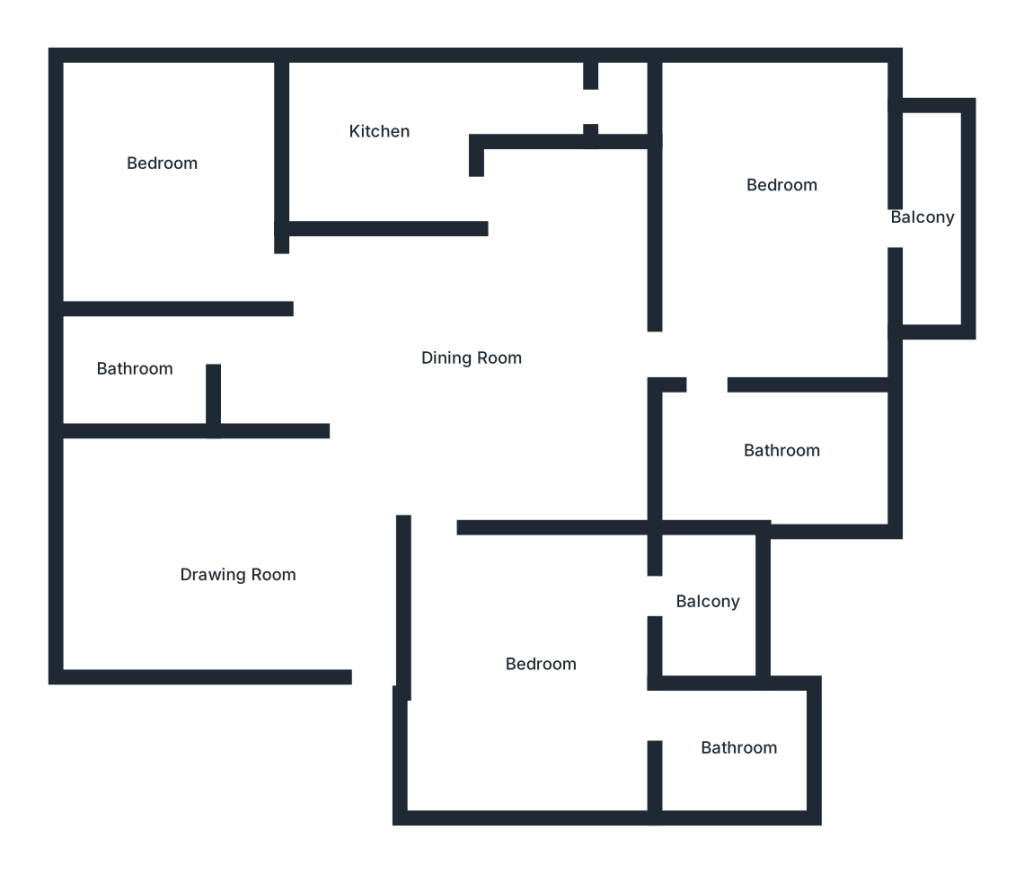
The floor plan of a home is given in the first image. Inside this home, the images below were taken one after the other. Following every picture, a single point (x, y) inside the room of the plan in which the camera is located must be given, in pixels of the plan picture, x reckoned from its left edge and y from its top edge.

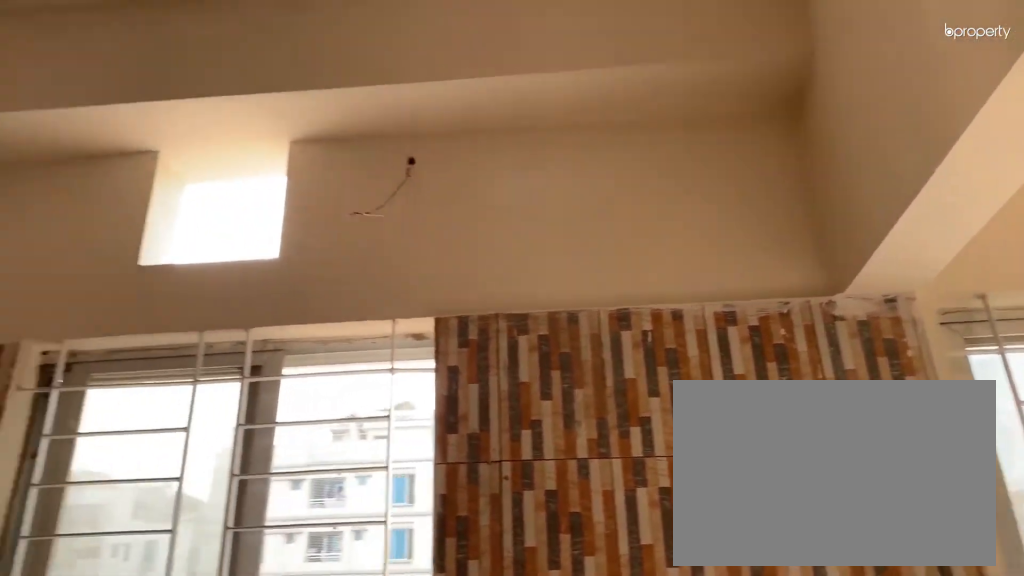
(398, 139)
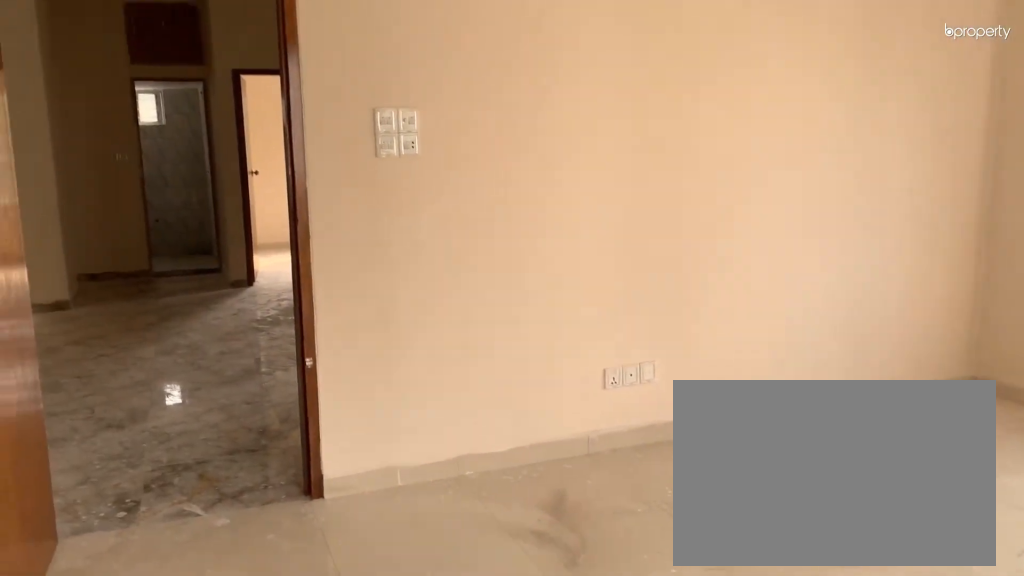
(767, 198)
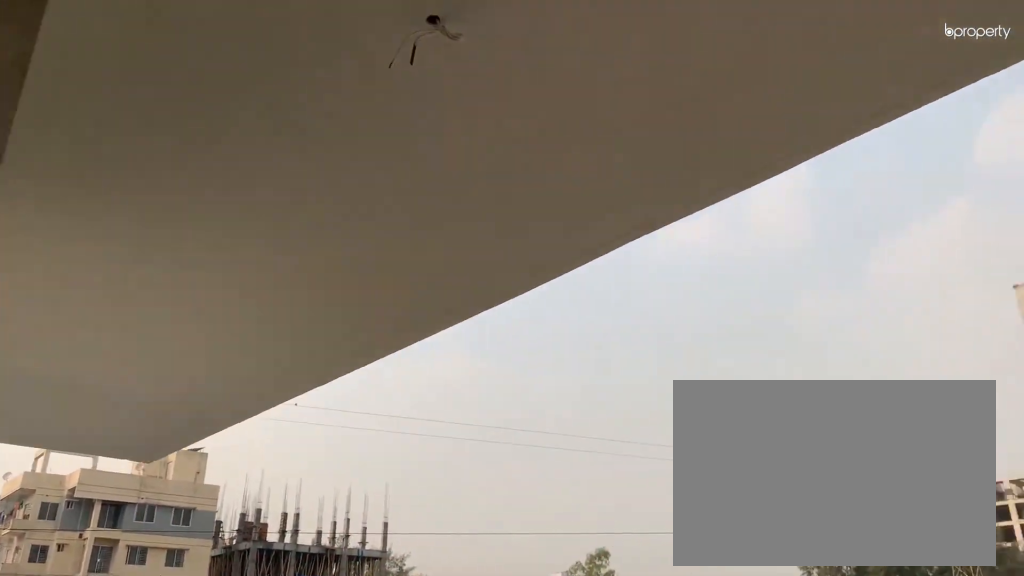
(921, 218)
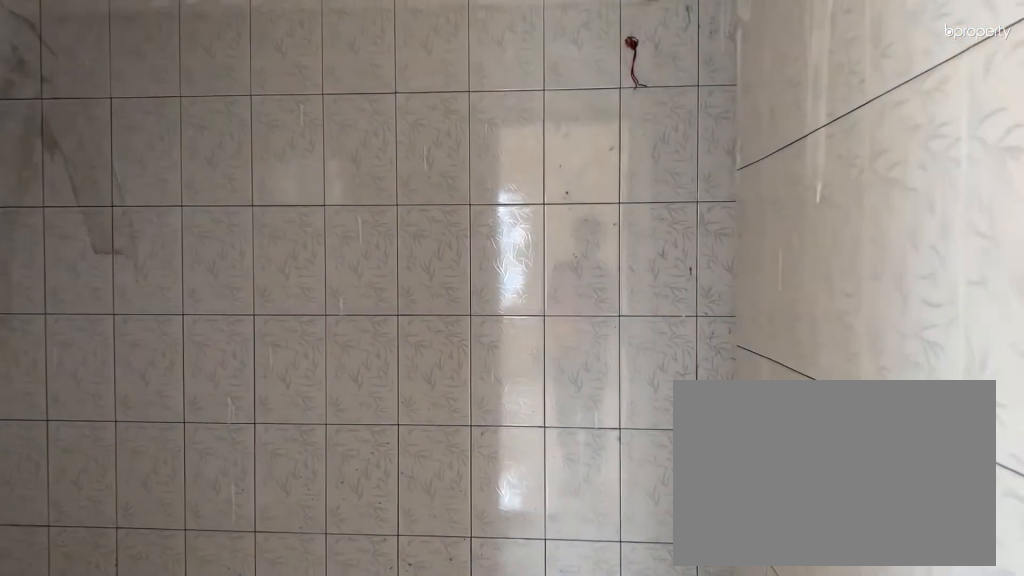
(775, 459)
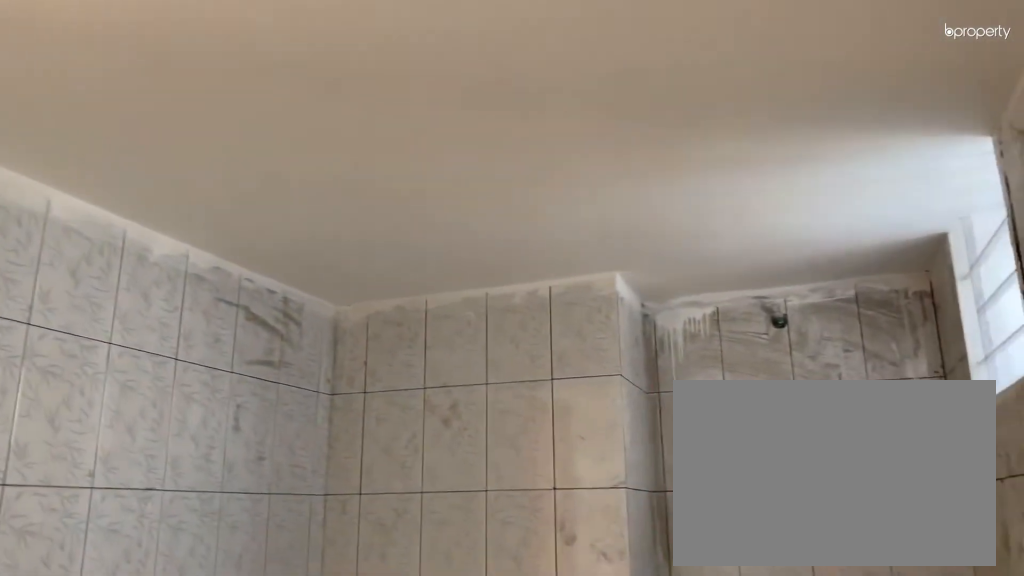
(775, 459)
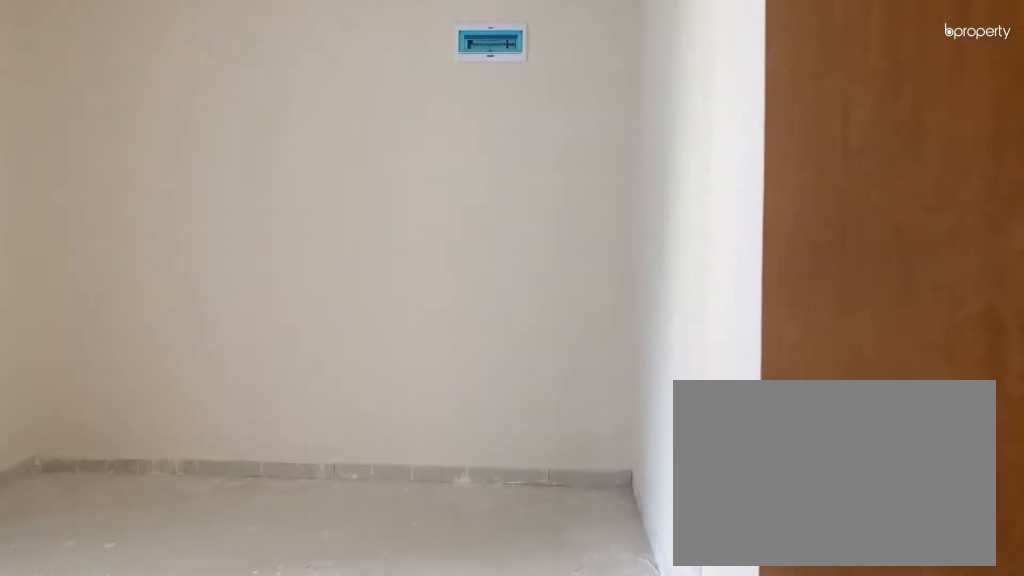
(472, 560)
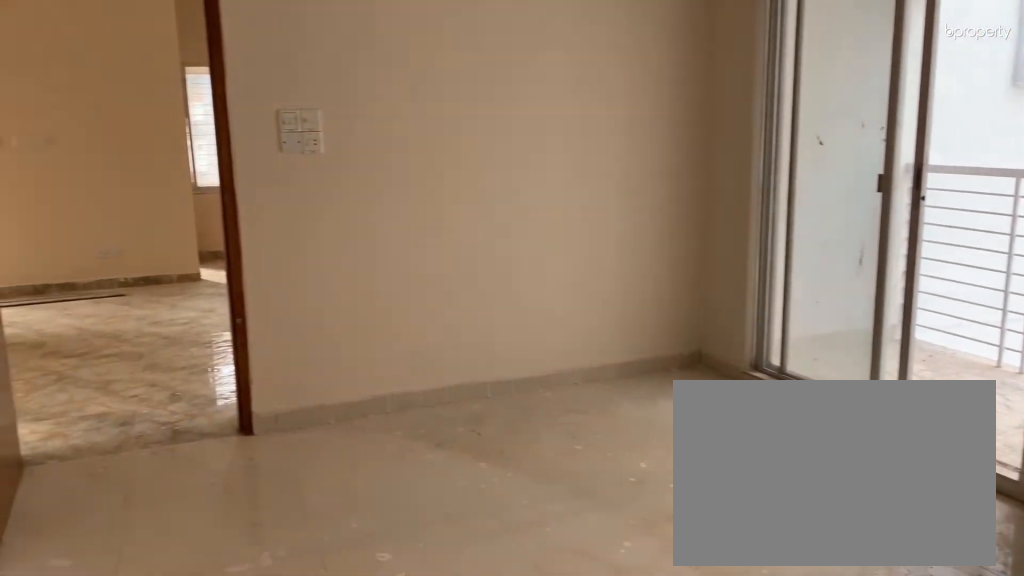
(575, 641)
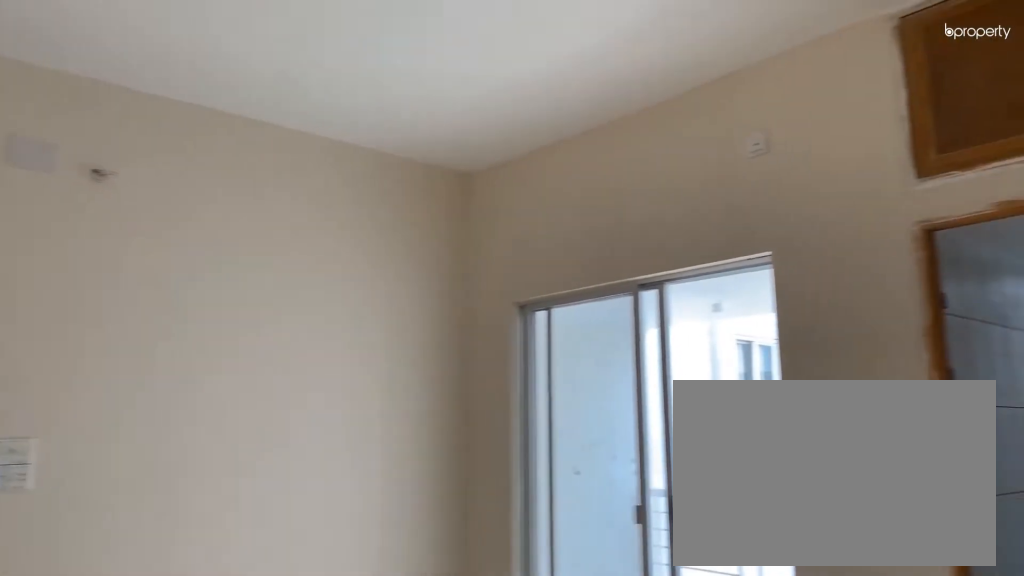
(575, 641)
